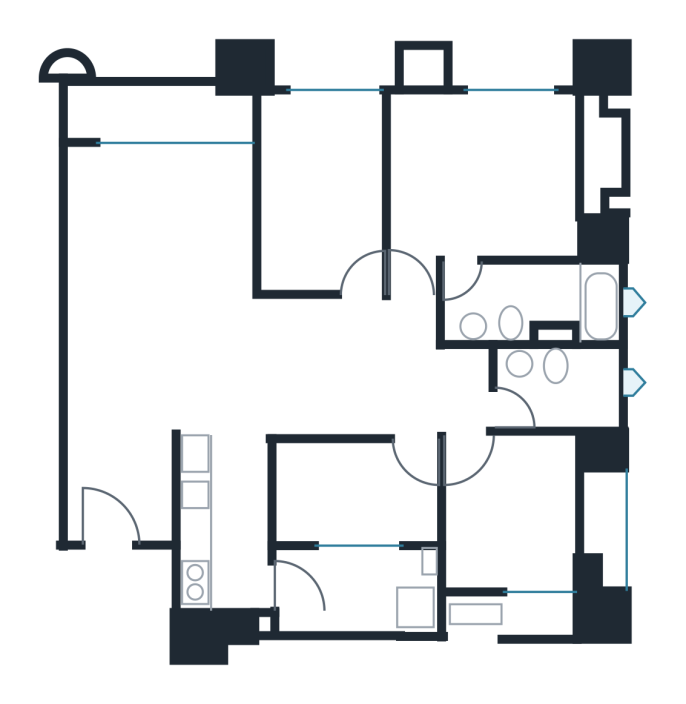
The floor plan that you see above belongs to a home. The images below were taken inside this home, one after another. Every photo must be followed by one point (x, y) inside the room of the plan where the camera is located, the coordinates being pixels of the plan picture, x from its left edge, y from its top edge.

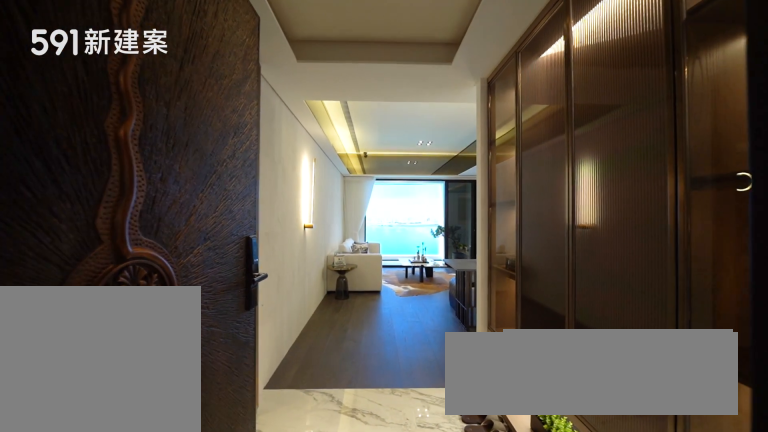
(121, 485)
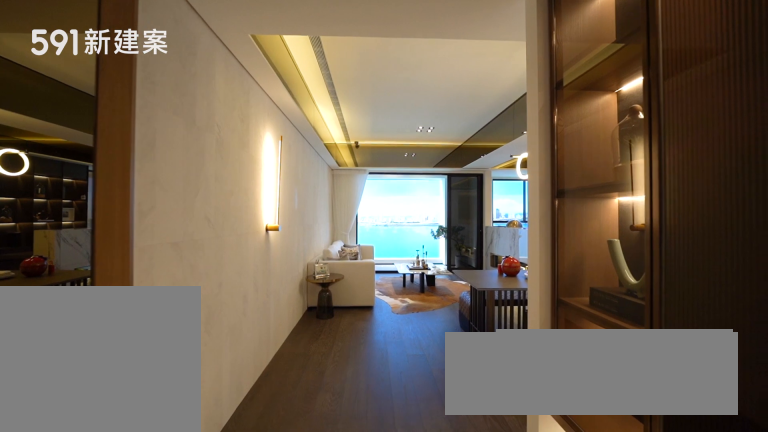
(121, 485)
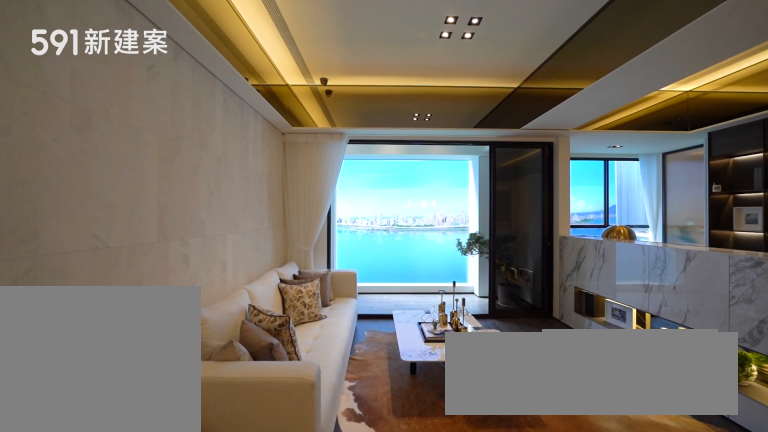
(159, 262)
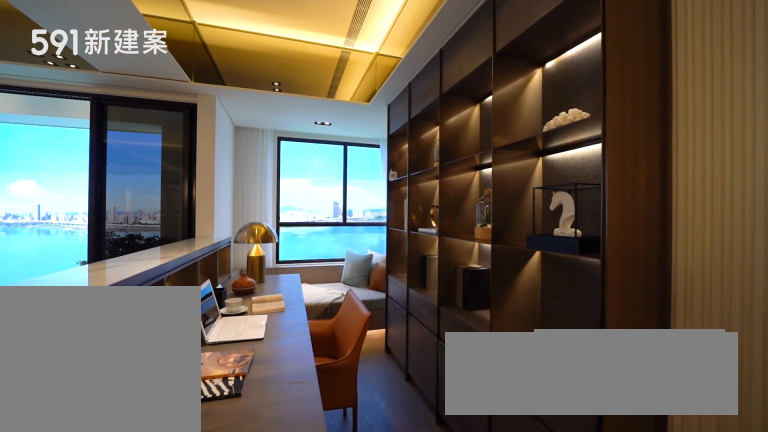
(321, 185)
